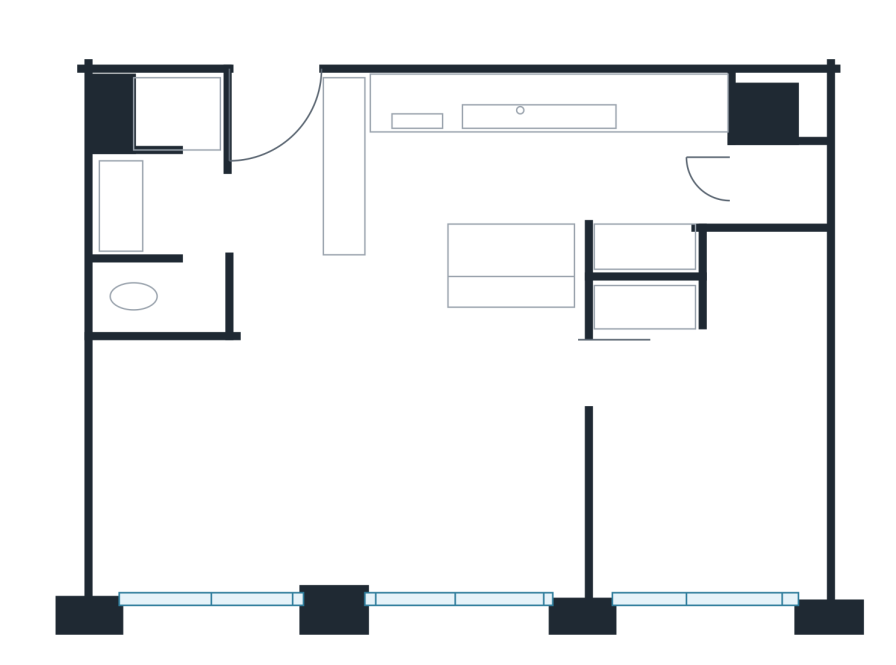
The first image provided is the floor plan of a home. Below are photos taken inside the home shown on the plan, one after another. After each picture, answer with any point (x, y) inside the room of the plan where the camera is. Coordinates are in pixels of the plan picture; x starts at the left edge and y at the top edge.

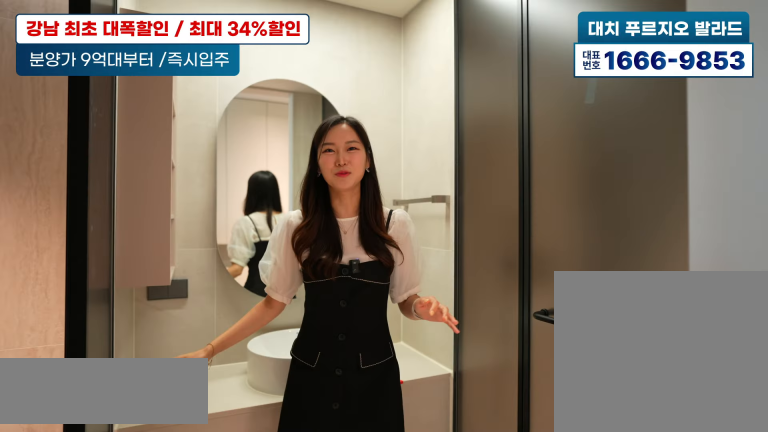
(178, 188)
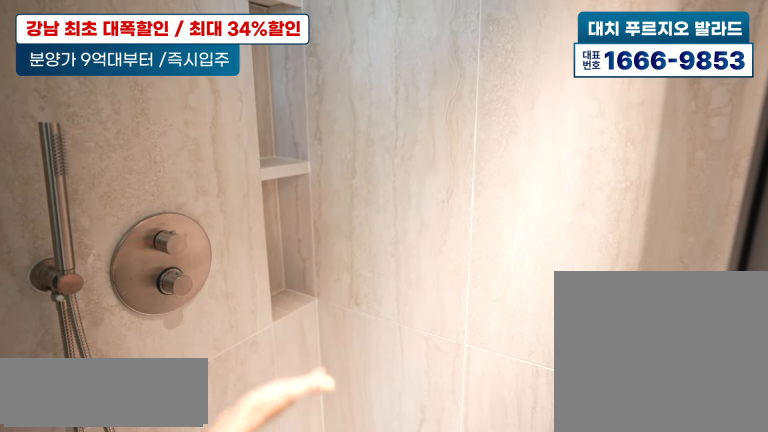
(178, 188)
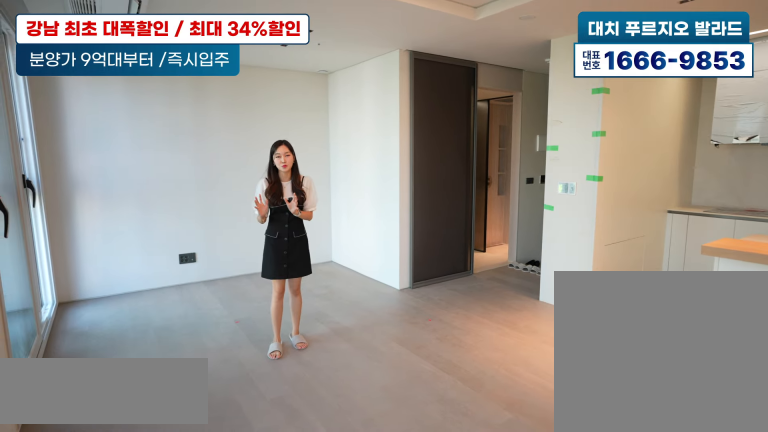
(303, 431)
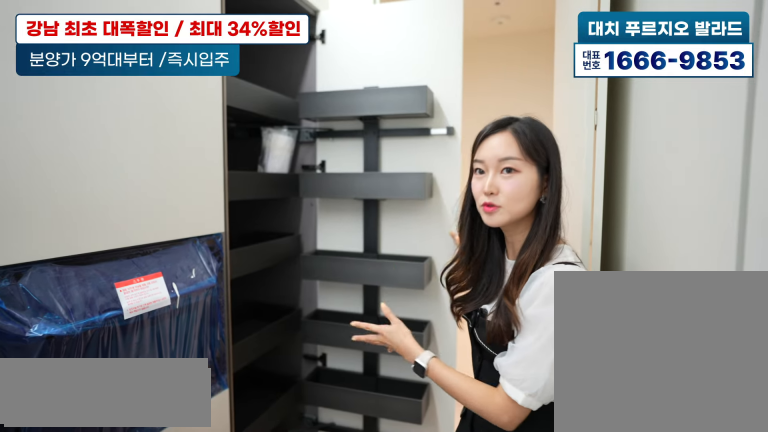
(569, 164)
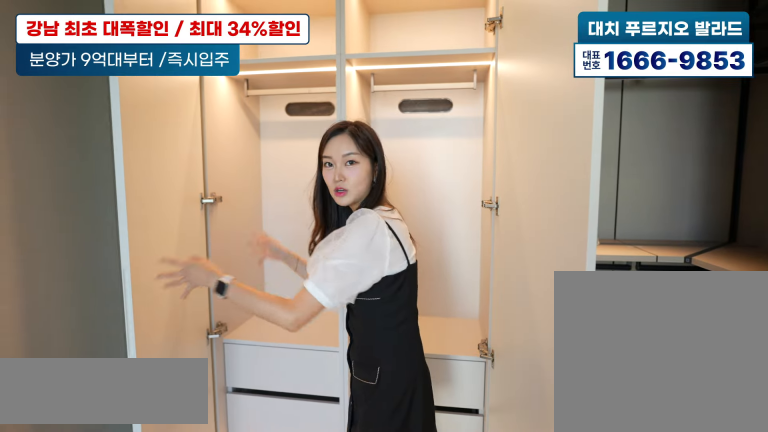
(699, 451)
